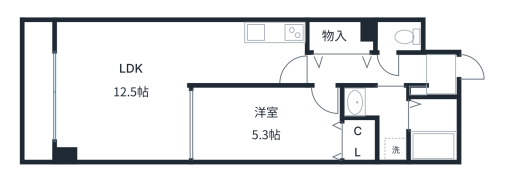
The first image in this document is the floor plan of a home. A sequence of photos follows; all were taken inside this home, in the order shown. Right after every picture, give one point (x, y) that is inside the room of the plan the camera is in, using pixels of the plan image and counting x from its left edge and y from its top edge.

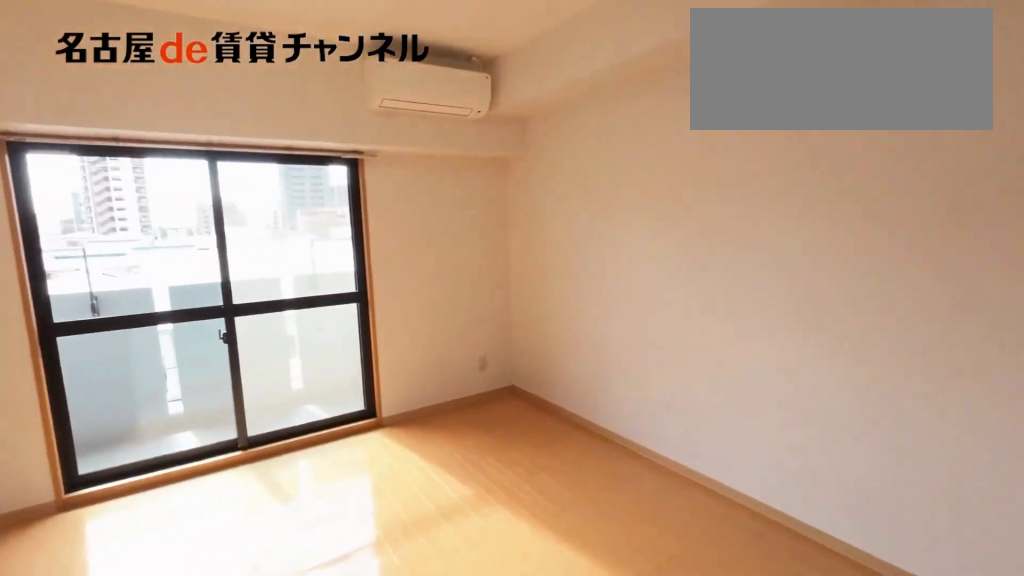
(246, 64)
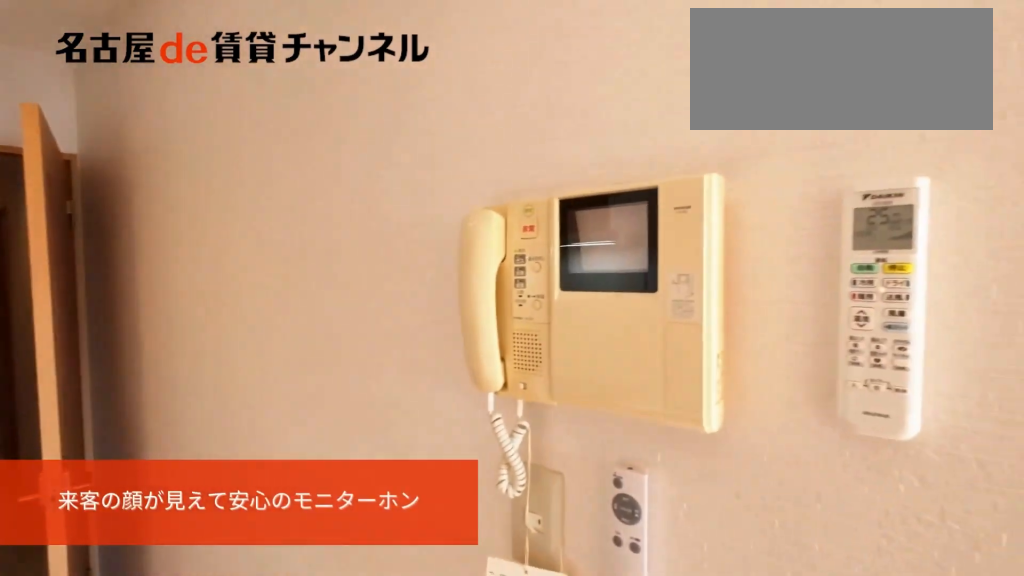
(246, 64)
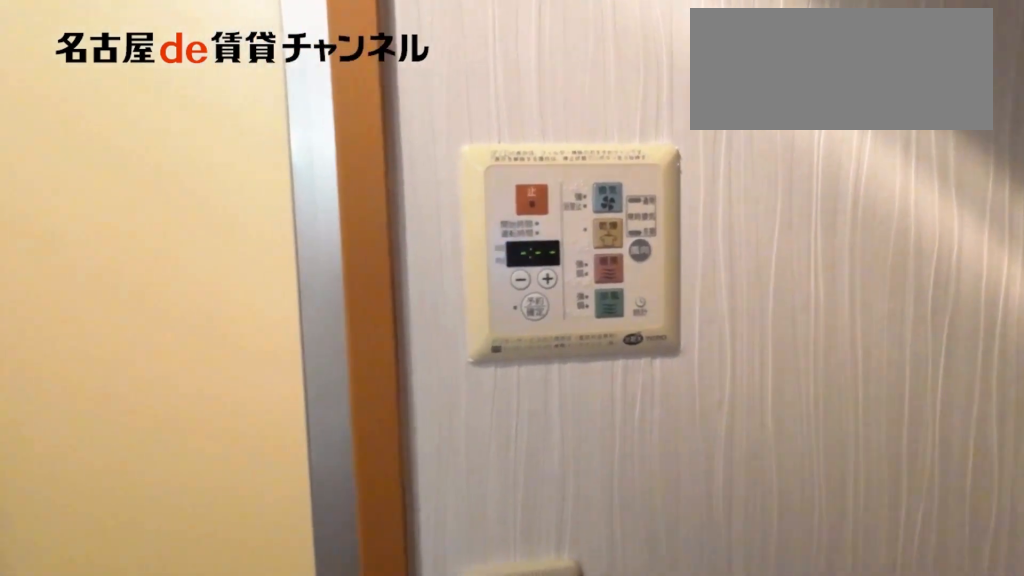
(381, 117)
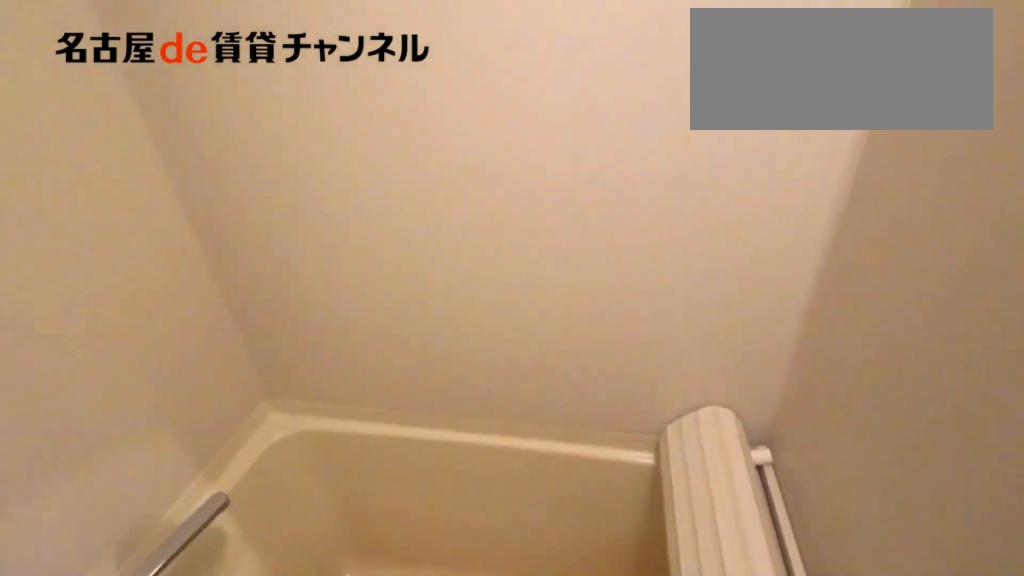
(433, 129)
